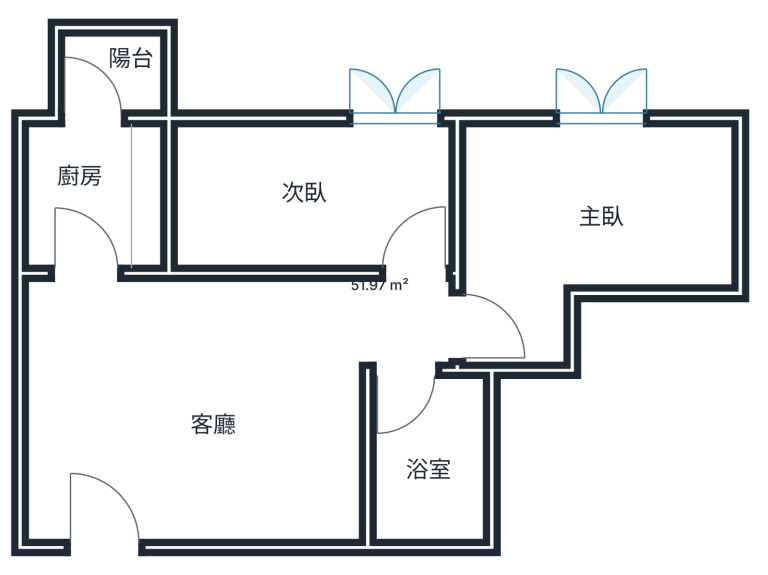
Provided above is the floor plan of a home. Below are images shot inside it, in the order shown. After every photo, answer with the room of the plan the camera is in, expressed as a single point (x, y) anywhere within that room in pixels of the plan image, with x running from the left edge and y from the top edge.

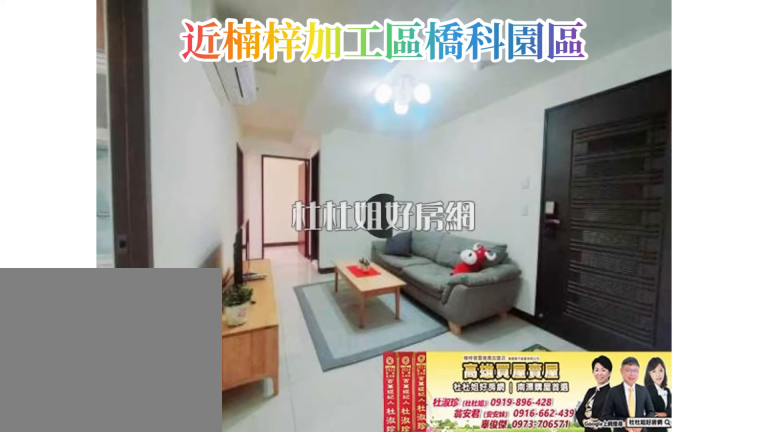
(207, 344)
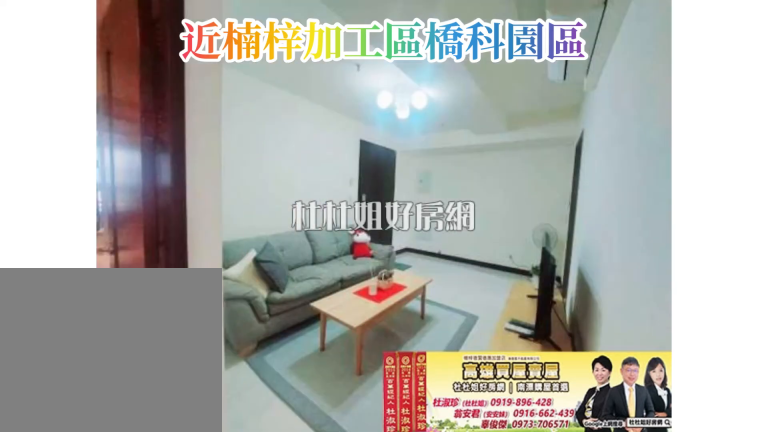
(207, 344)
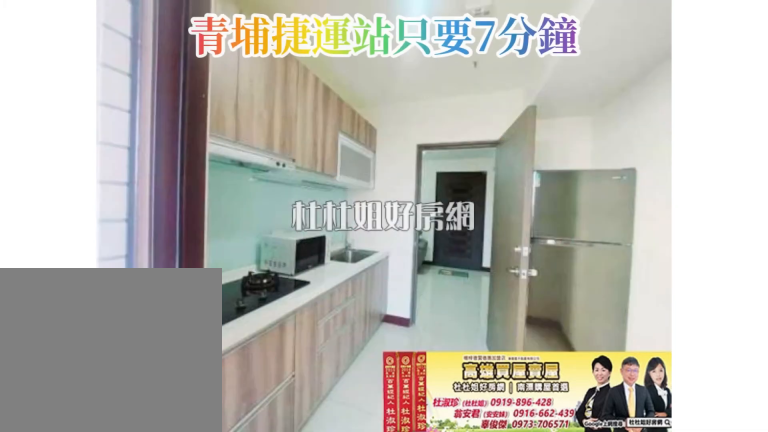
(57, 218)
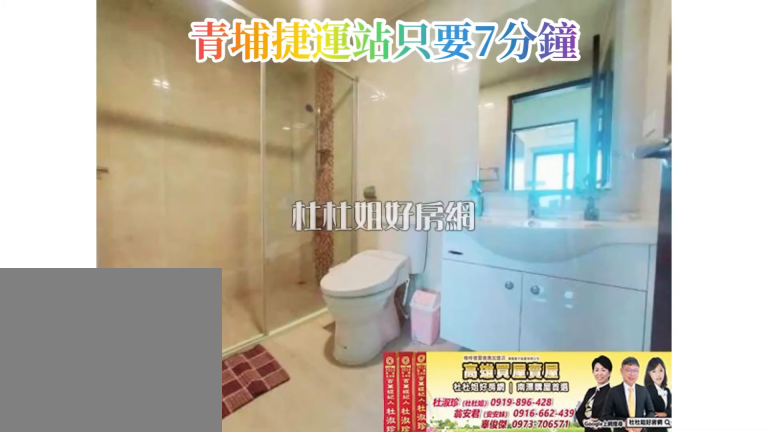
(439, 518)
